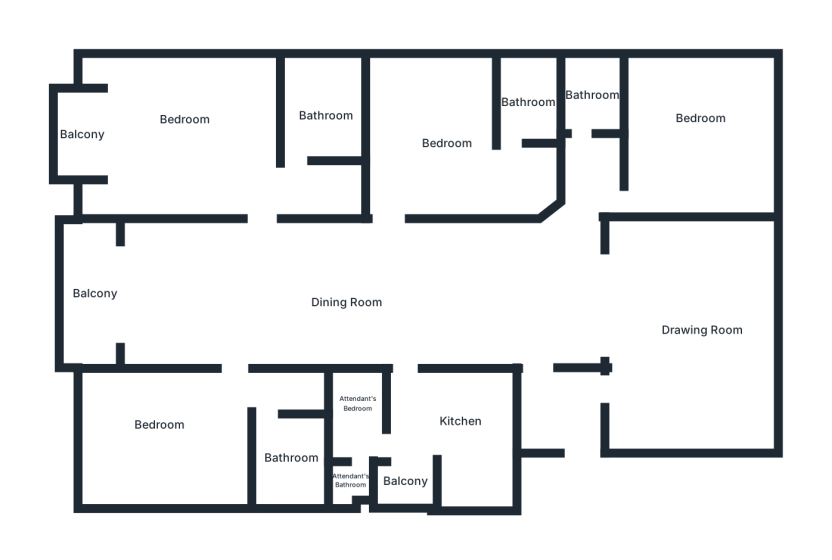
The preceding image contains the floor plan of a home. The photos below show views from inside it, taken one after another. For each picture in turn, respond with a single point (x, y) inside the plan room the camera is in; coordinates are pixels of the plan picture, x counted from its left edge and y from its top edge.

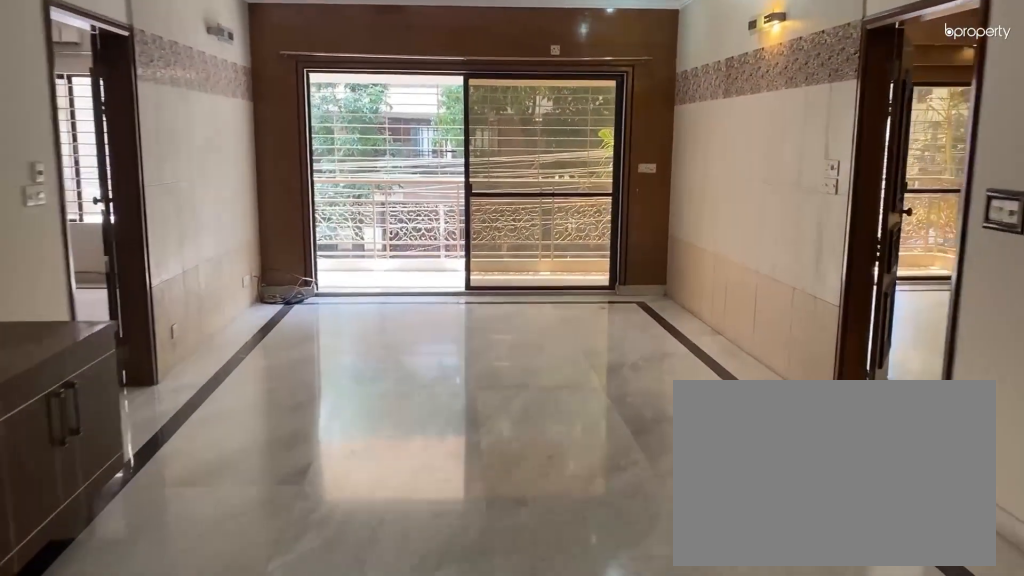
(231, 287)
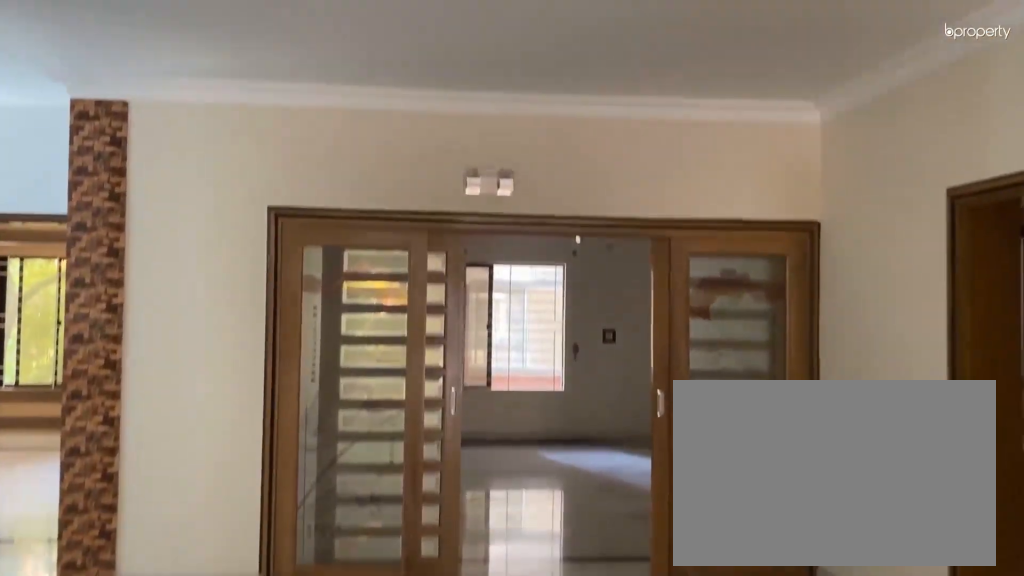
(440, 287)
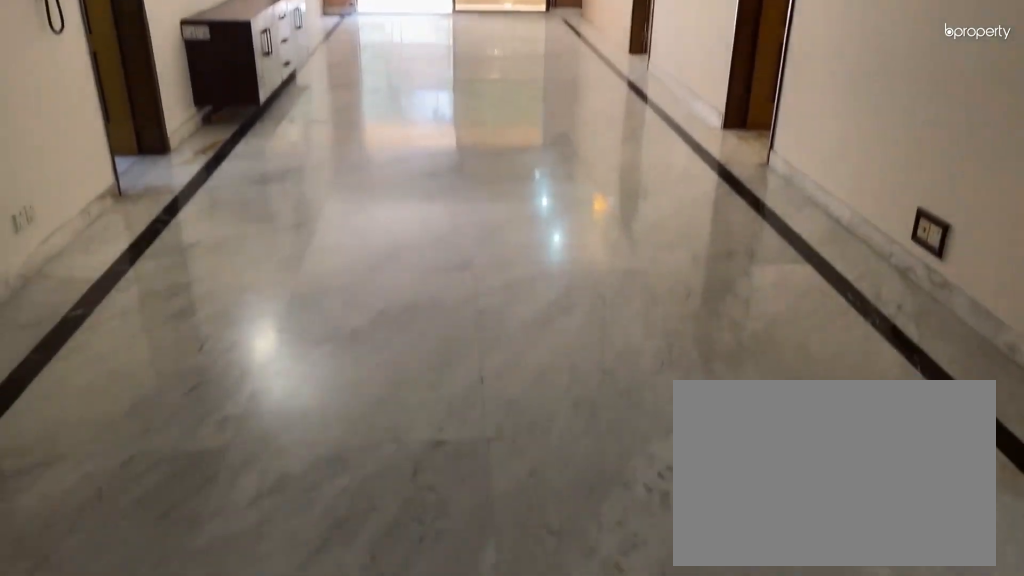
(440, 287)
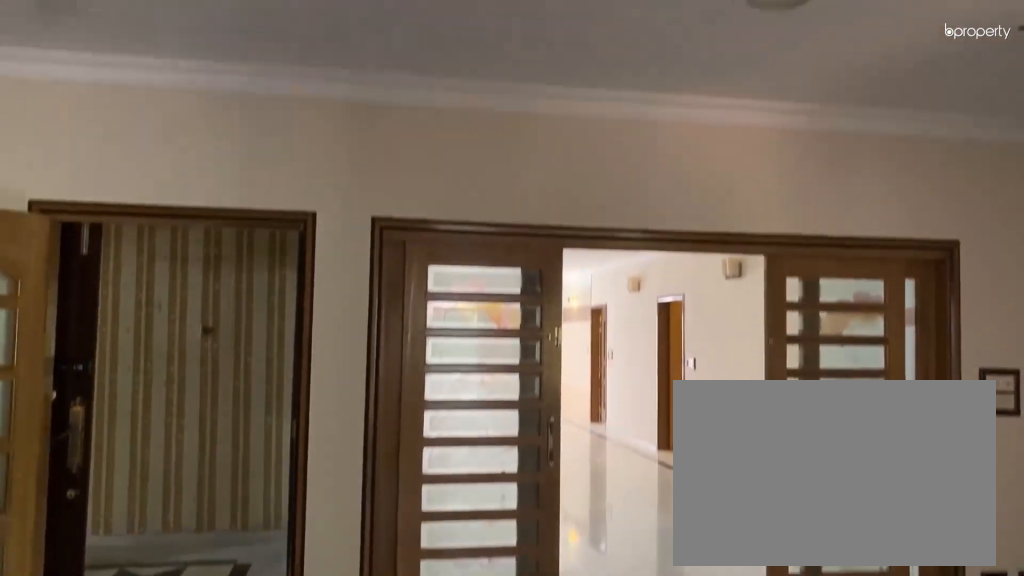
(688, 299)
